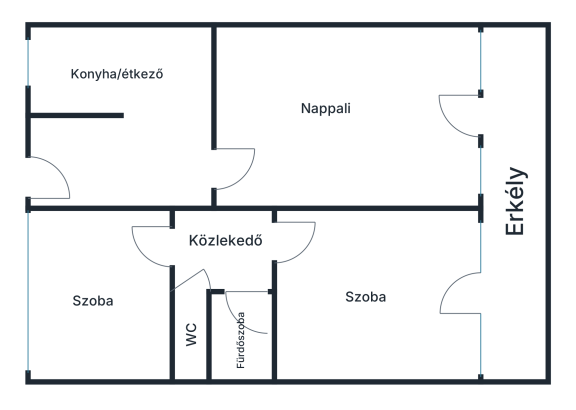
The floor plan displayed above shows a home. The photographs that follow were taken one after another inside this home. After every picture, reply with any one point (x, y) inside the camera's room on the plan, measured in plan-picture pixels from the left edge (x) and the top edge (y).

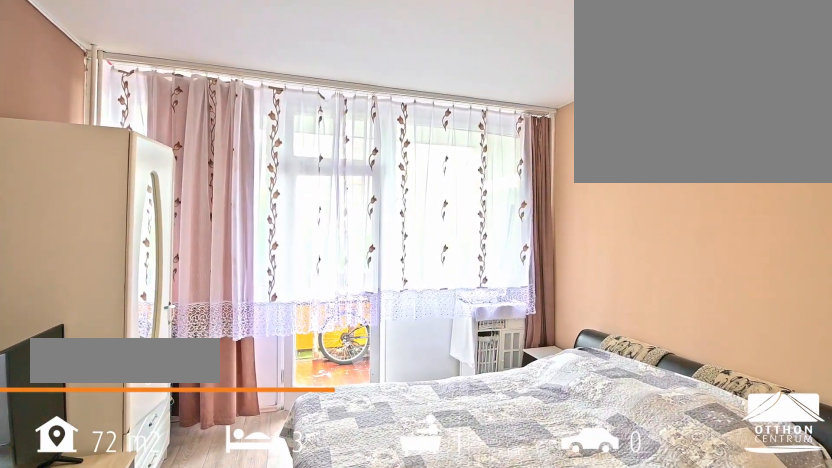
(366, 322)
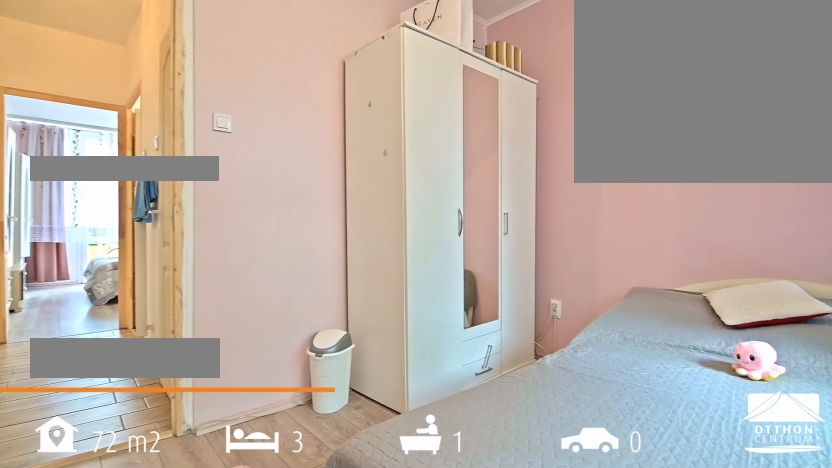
(96, 328)
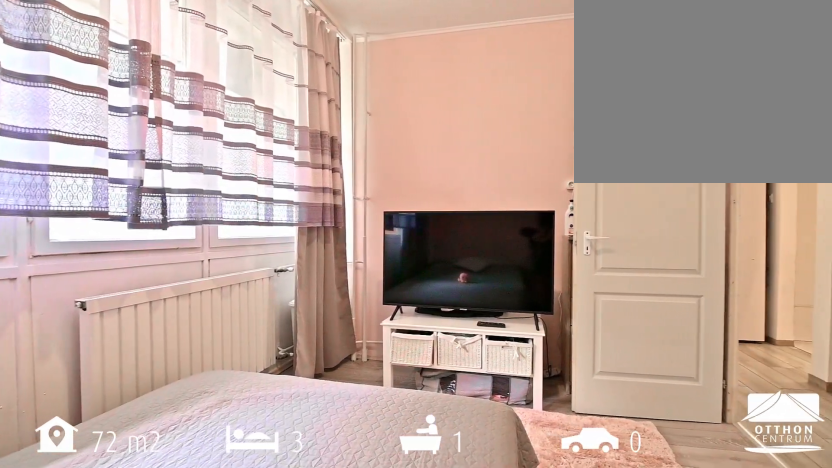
(96, 328)
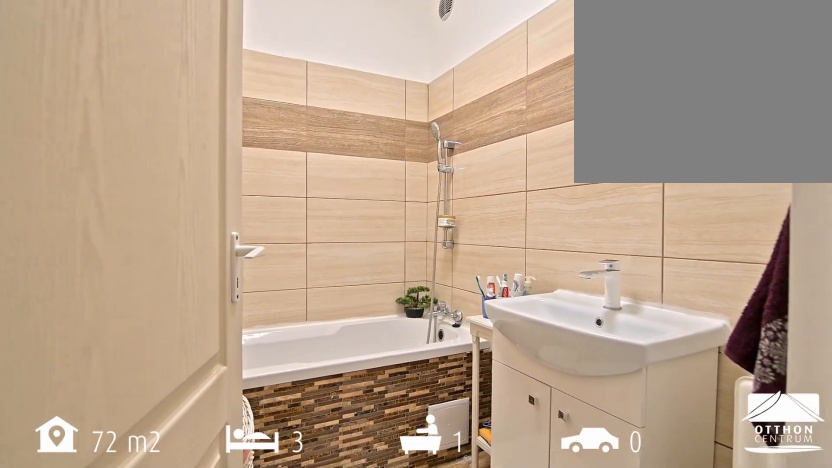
(258, 342)
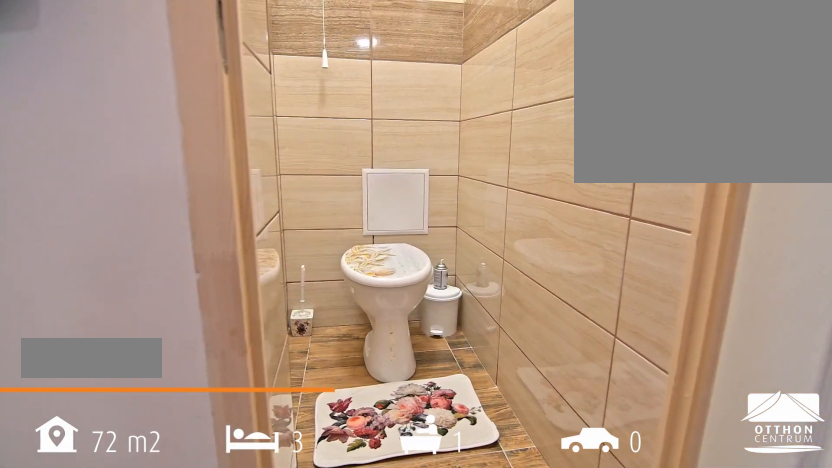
(192, 359)
